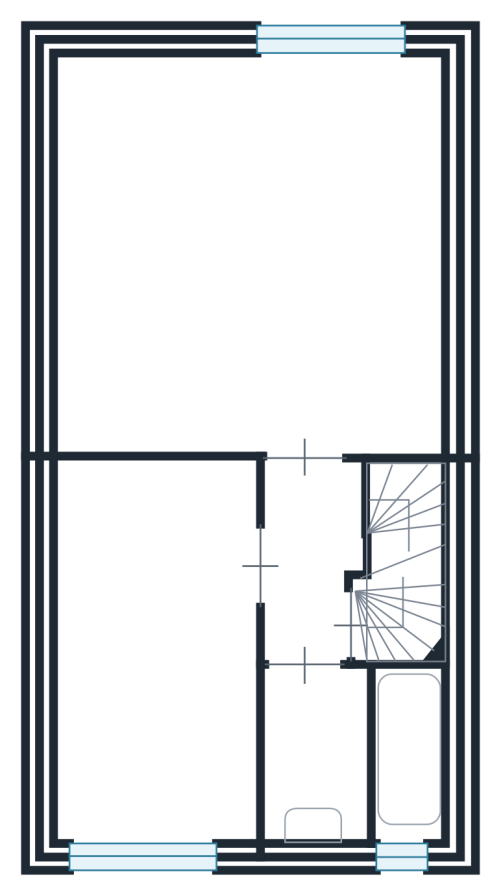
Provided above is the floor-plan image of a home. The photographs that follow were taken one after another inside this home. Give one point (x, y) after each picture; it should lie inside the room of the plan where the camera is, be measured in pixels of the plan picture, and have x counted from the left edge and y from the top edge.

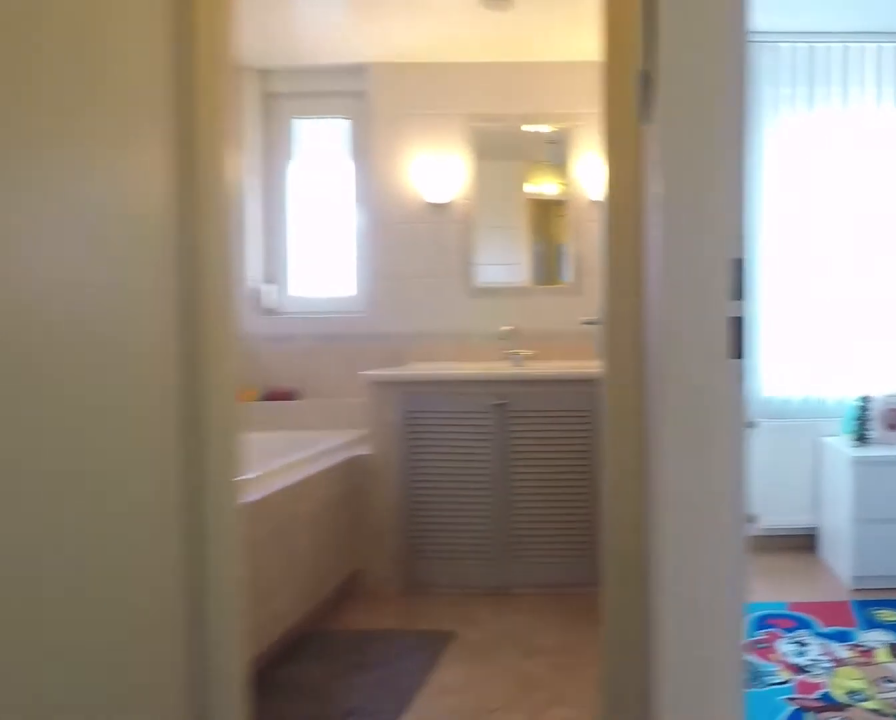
(309, 554)
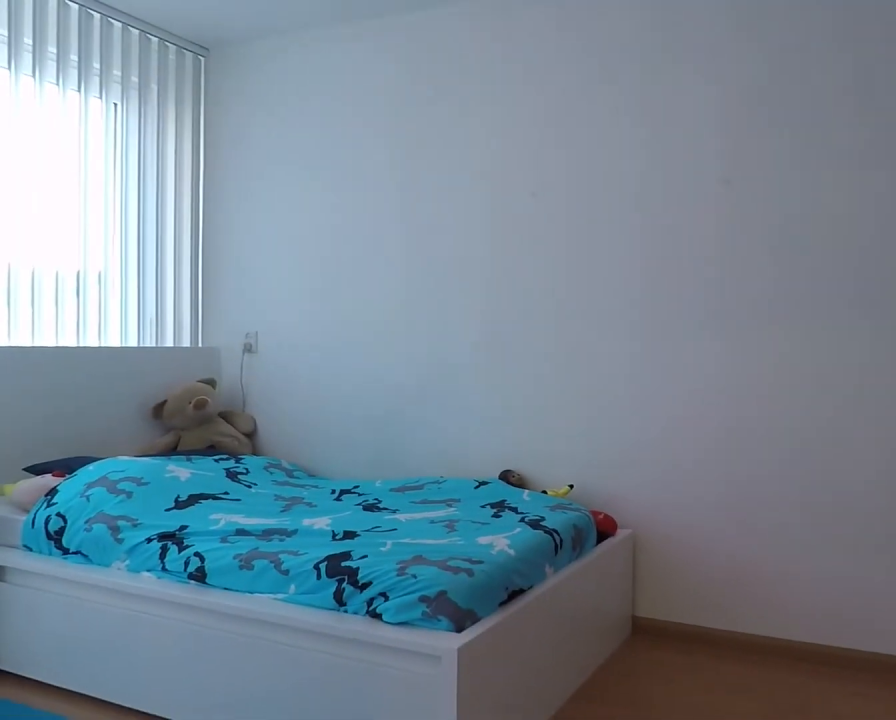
(92, 596)
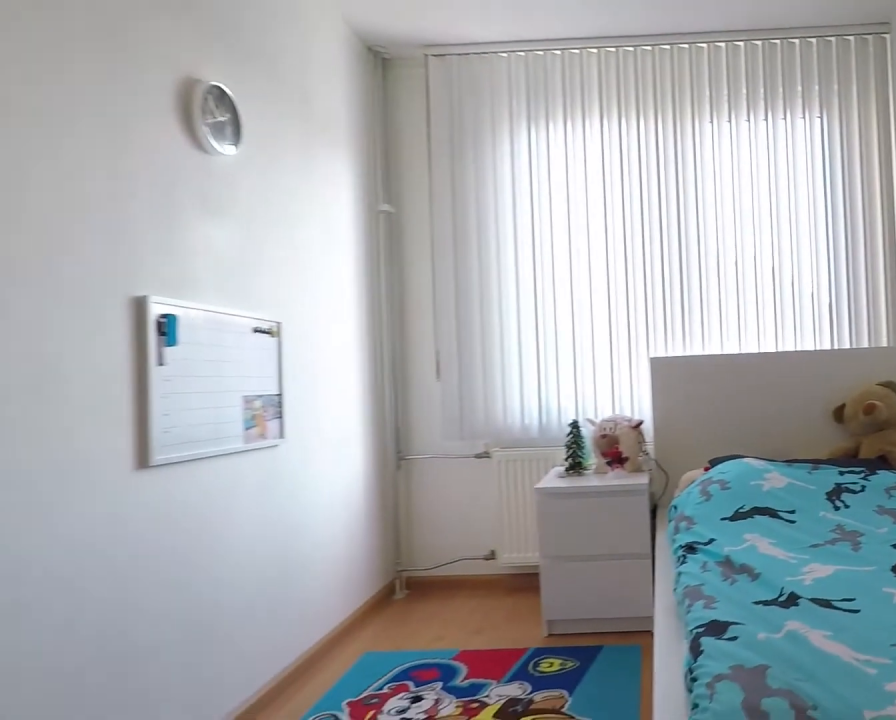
(92, 633)
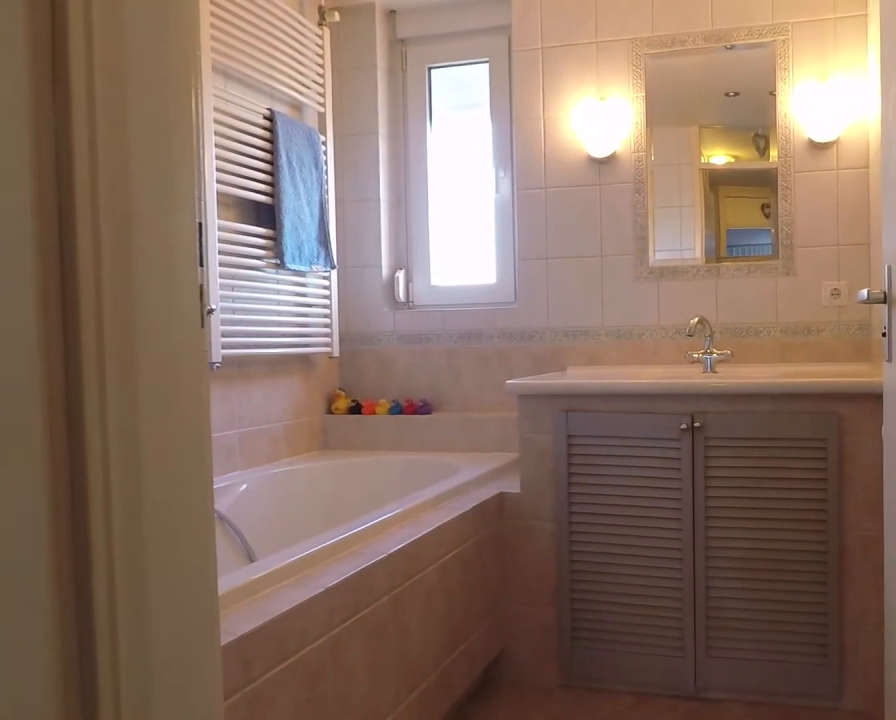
(309, 554)
